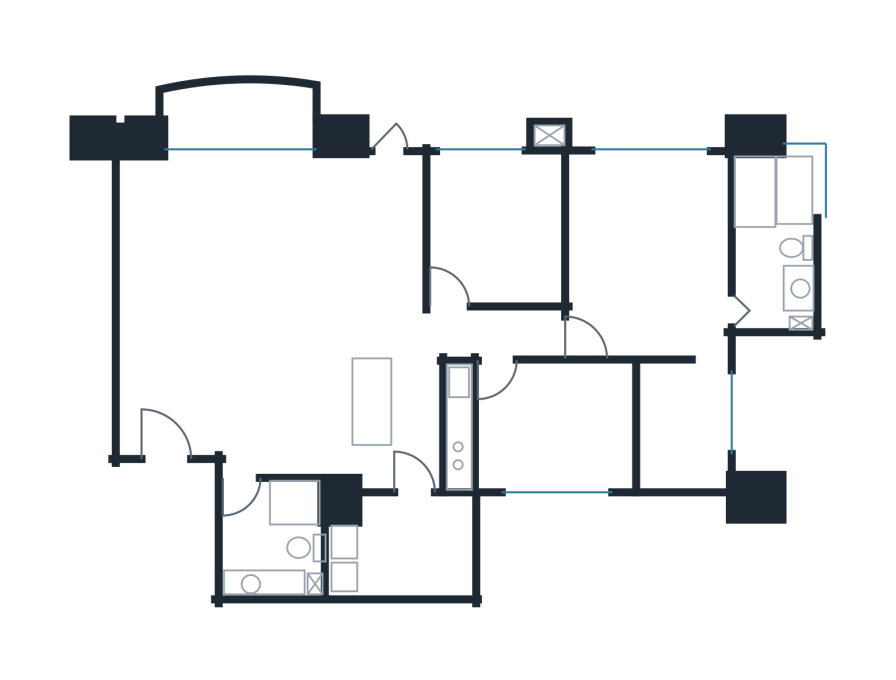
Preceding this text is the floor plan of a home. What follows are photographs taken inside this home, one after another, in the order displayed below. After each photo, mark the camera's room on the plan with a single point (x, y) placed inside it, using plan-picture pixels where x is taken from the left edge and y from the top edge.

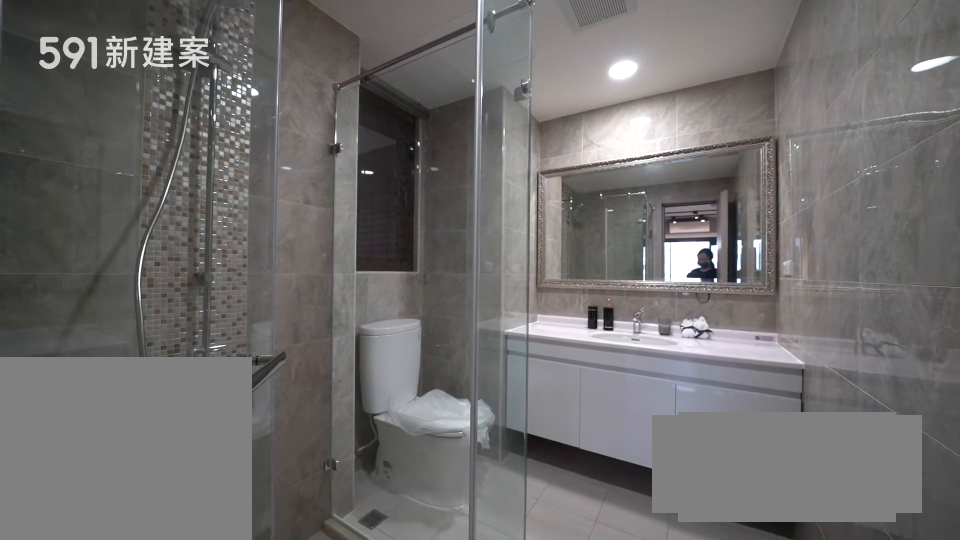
(297, 539)
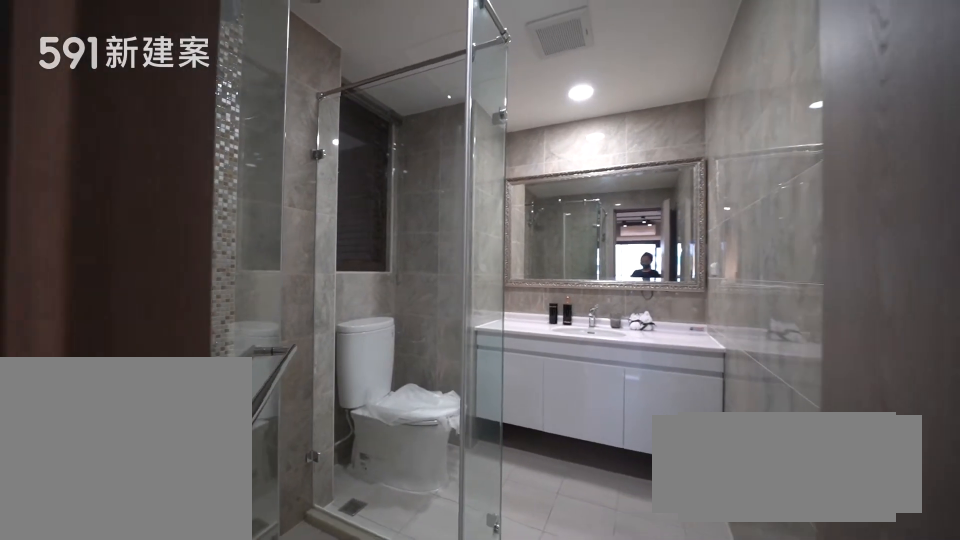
(297, 539)
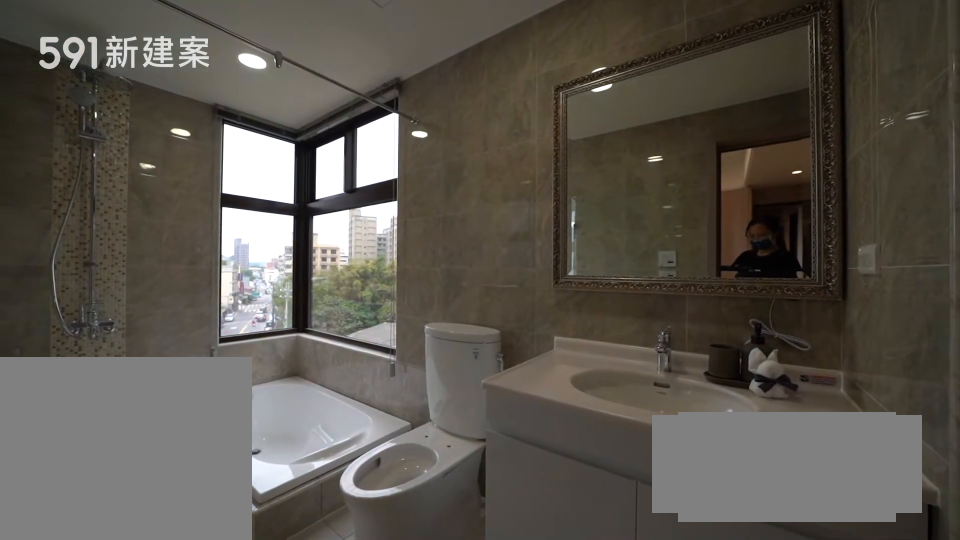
(776, 232)
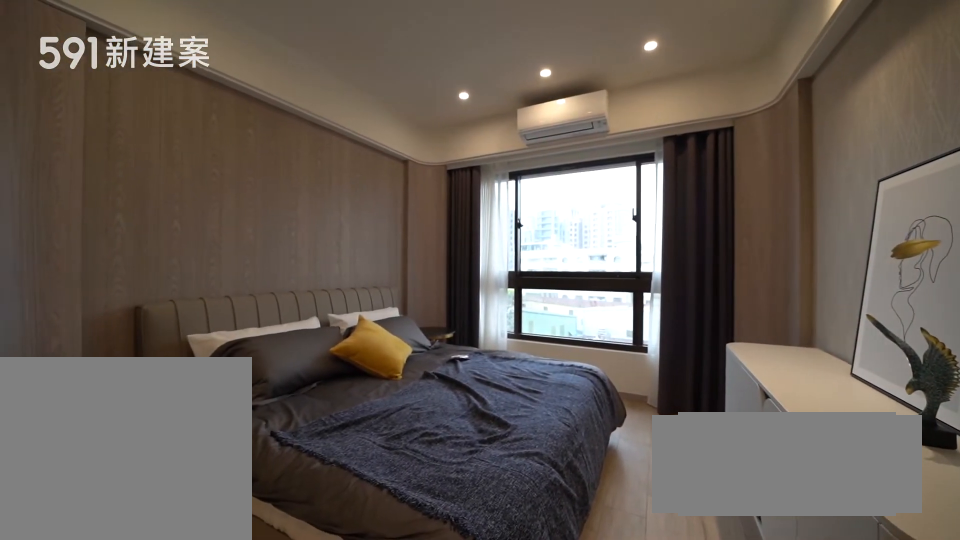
(660, 297)
